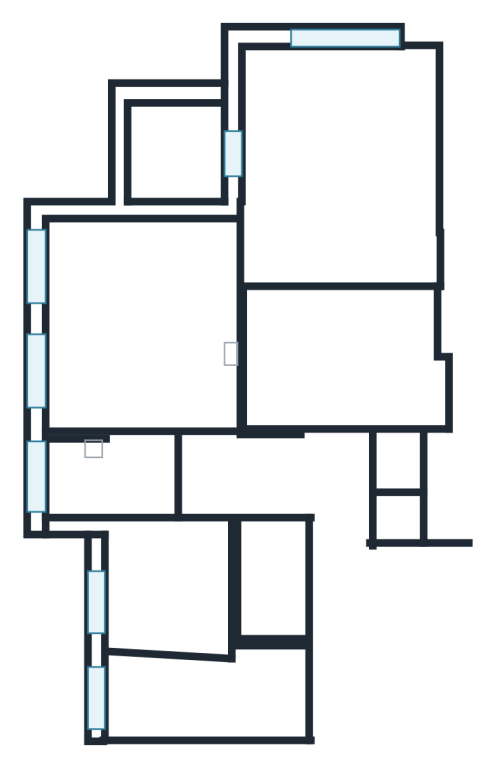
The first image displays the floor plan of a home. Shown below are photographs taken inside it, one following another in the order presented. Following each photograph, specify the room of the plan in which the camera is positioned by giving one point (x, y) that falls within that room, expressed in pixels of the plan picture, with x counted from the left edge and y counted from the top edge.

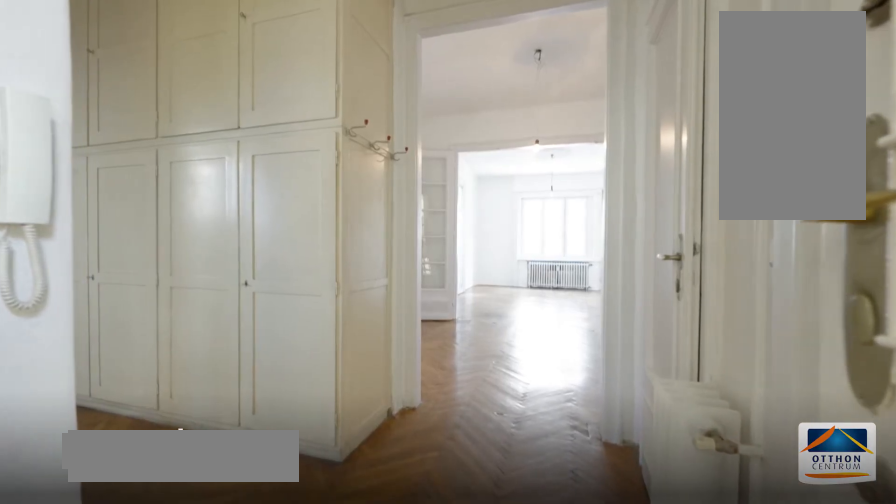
(321, 476)
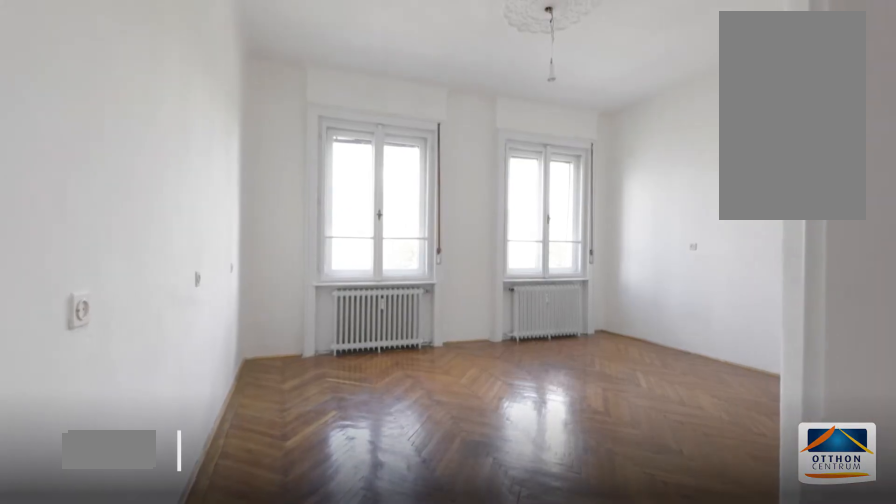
(148, 335)
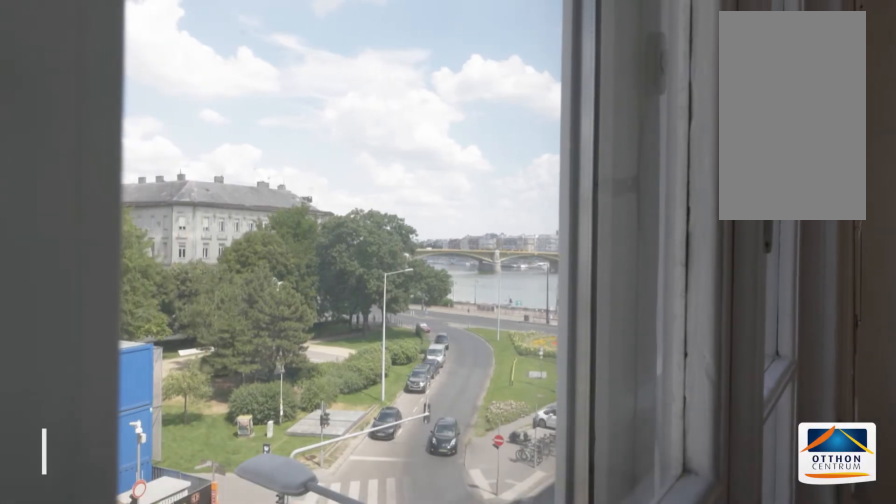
(148, 336)
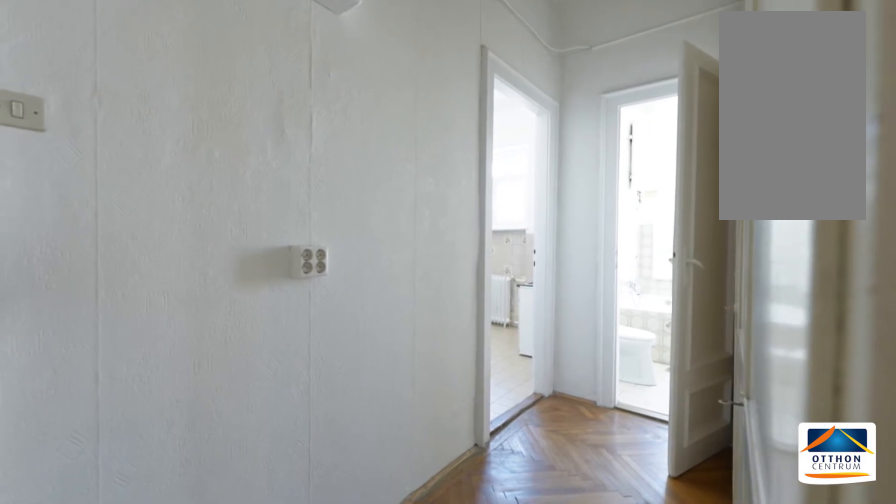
(322, 476)
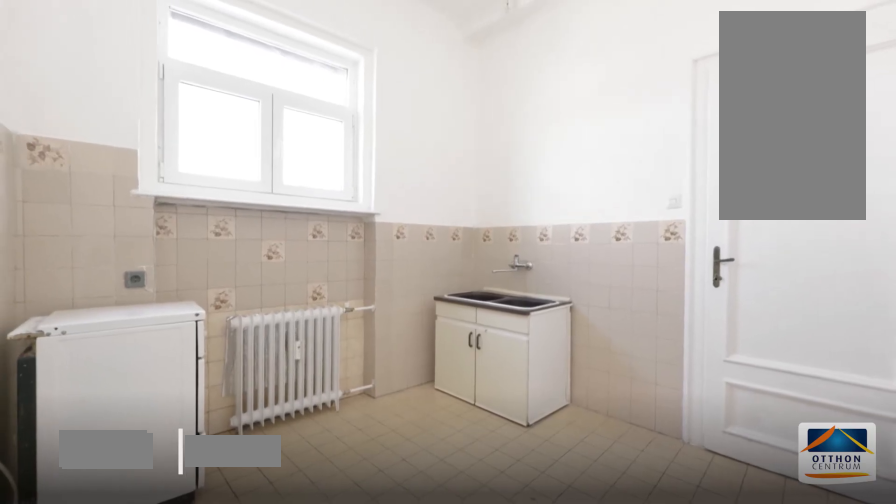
(189, 592)
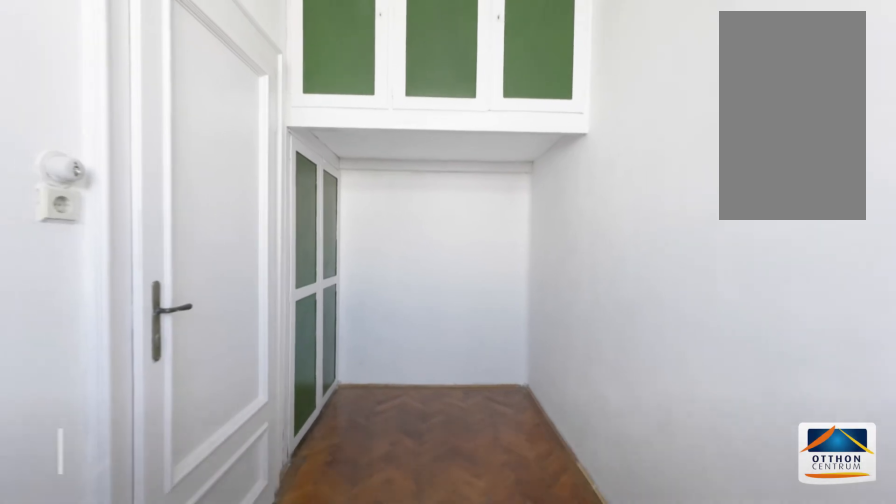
(189, 692)
